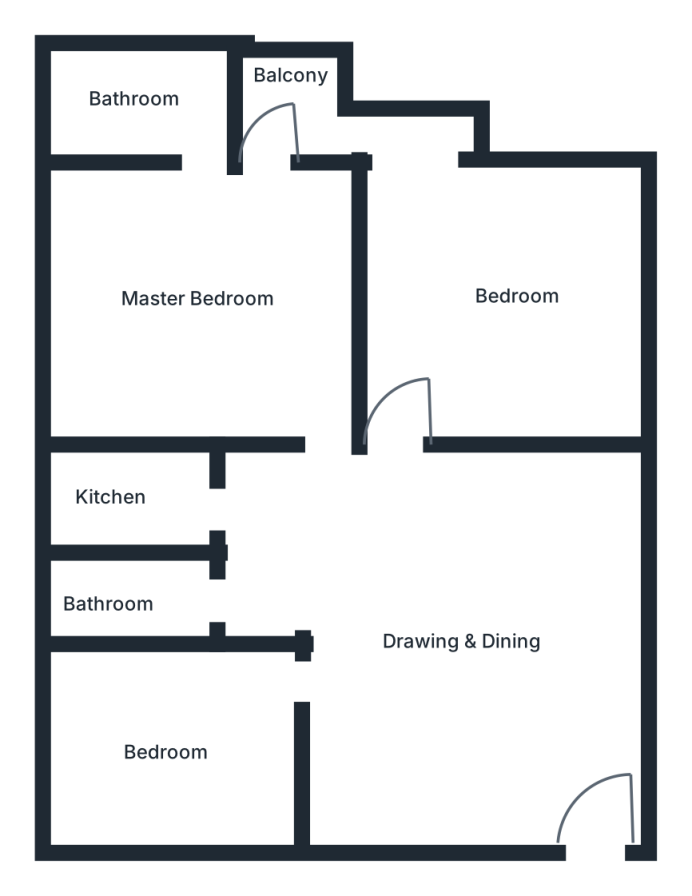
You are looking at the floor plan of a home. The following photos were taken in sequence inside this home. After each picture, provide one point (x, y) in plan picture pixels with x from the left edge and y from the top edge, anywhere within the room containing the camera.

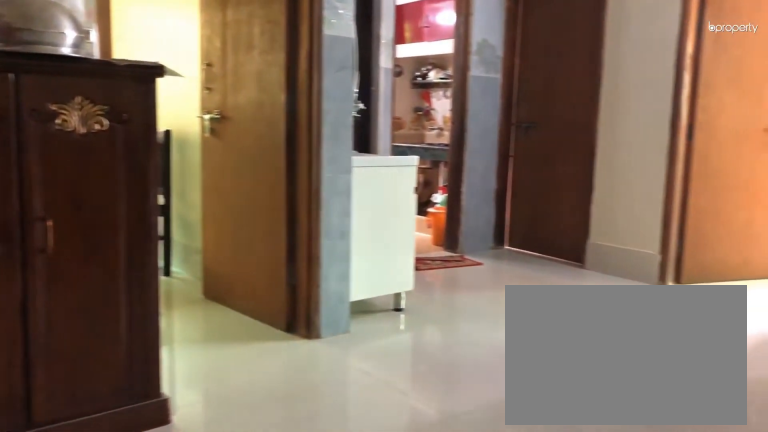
(439, 627)
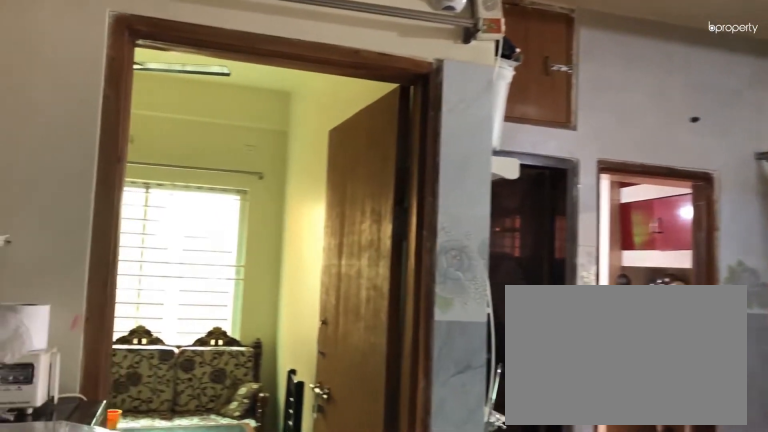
(439, 626)
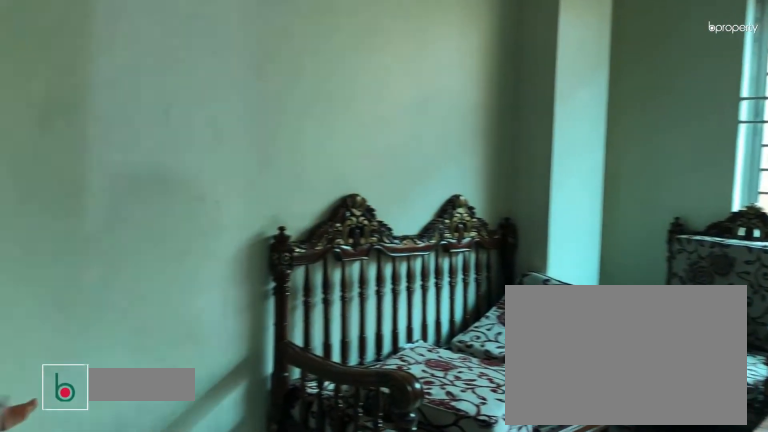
(177, 743)
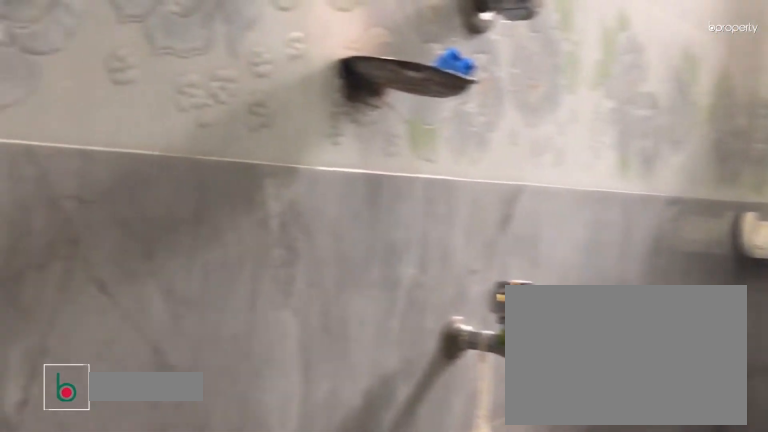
(122, 601)
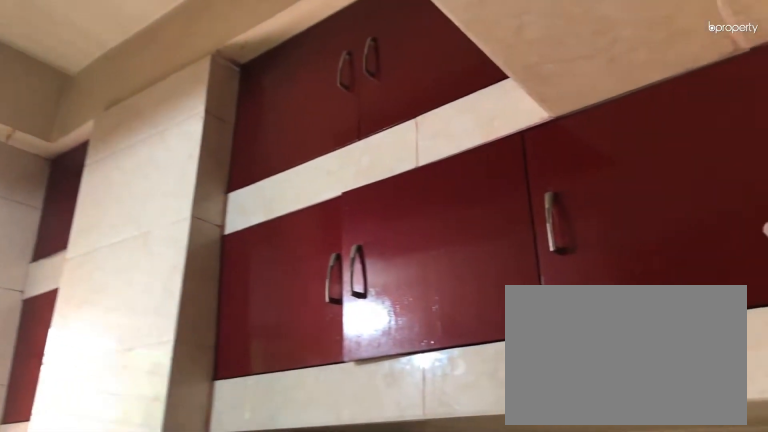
(109, 507)
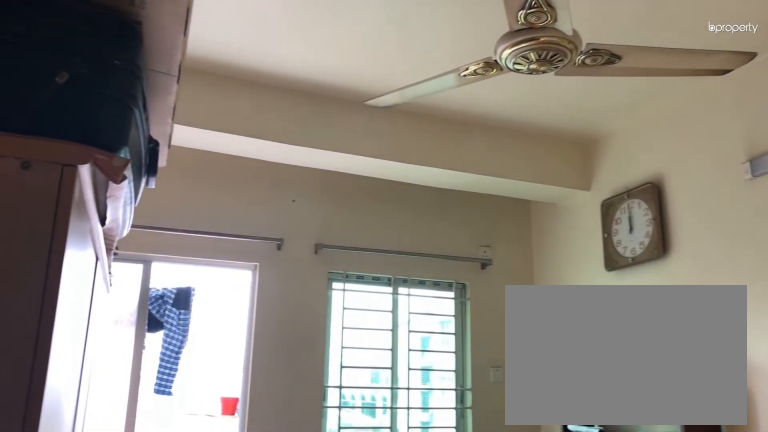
(513, 294)
